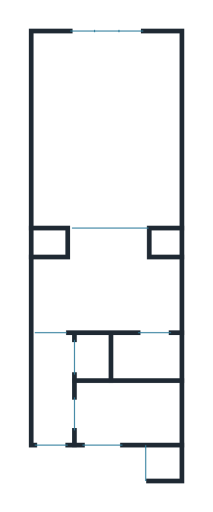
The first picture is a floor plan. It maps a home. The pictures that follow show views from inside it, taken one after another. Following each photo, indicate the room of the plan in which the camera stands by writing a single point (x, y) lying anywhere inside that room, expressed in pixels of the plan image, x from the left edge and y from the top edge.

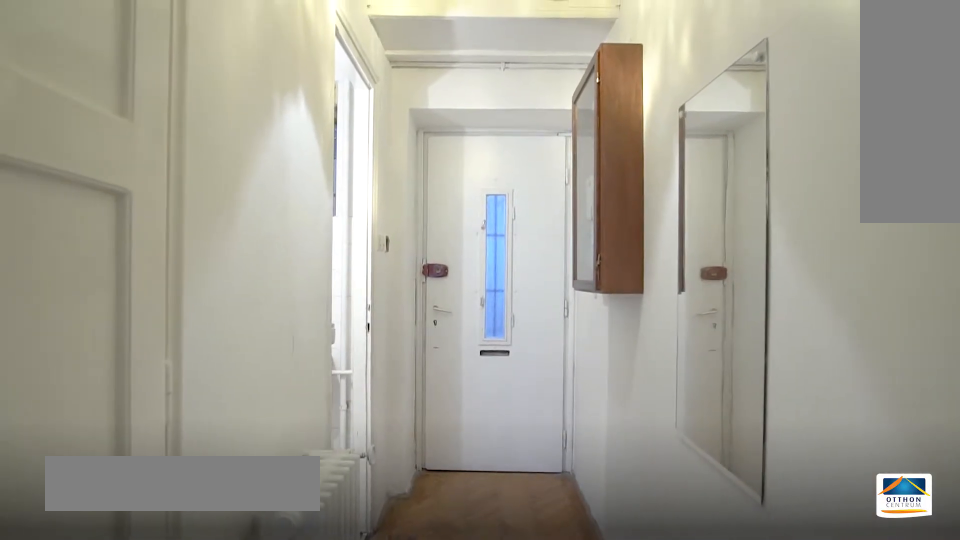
(52, 394)
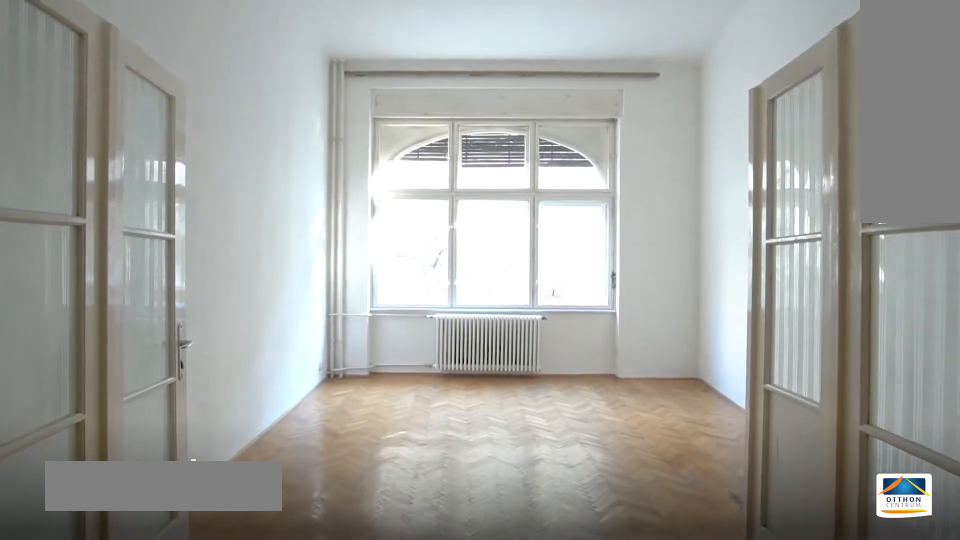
(110, 131)
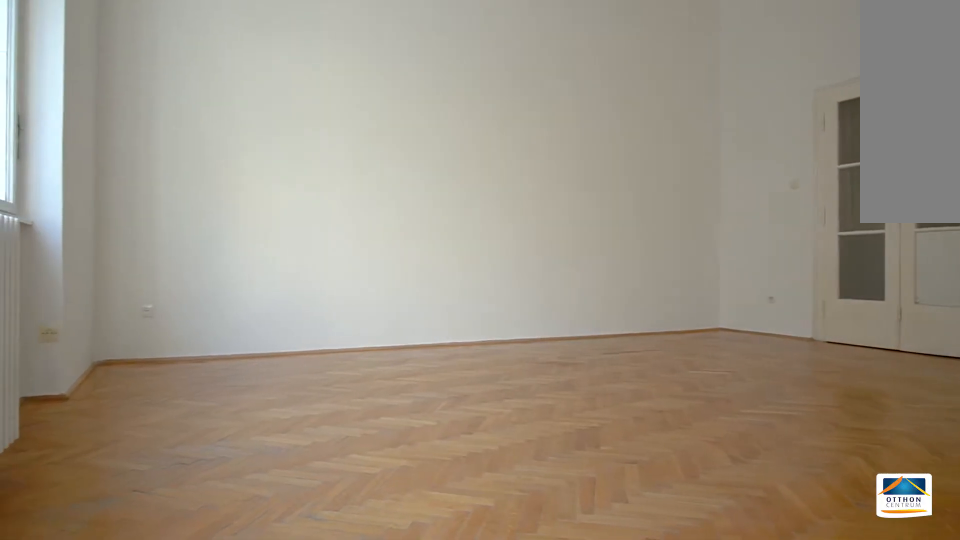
(110, 132)
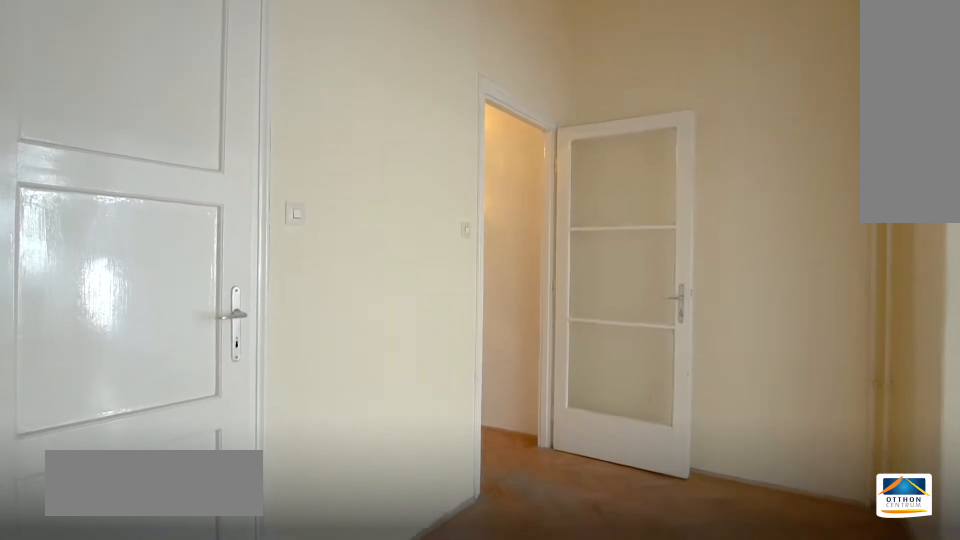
(110, 289)
